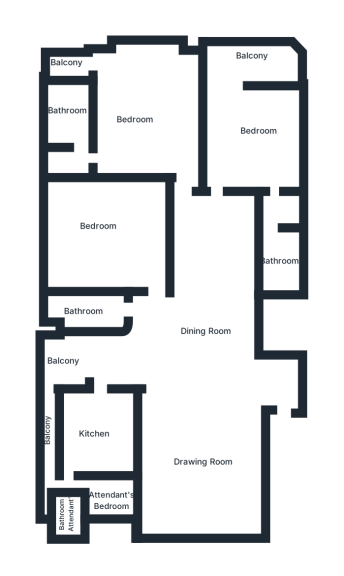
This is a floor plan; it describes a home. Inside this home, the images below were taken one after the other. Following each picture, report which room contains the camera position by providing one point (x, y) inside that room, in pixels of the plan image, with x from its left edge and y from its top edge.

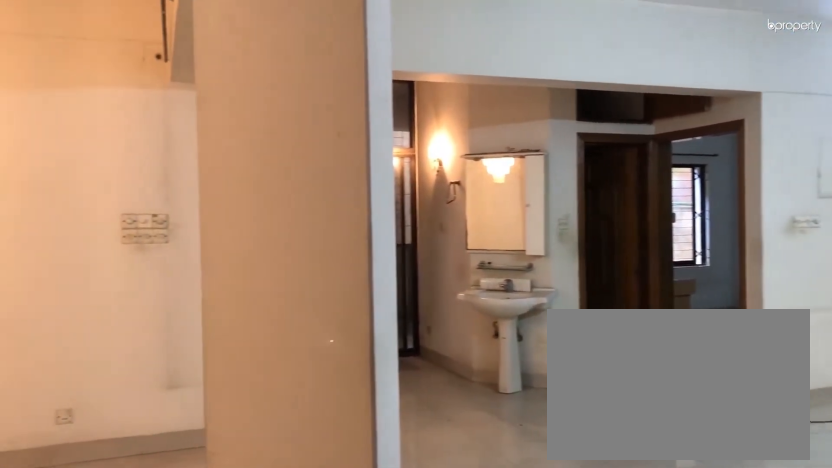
(207, 454)
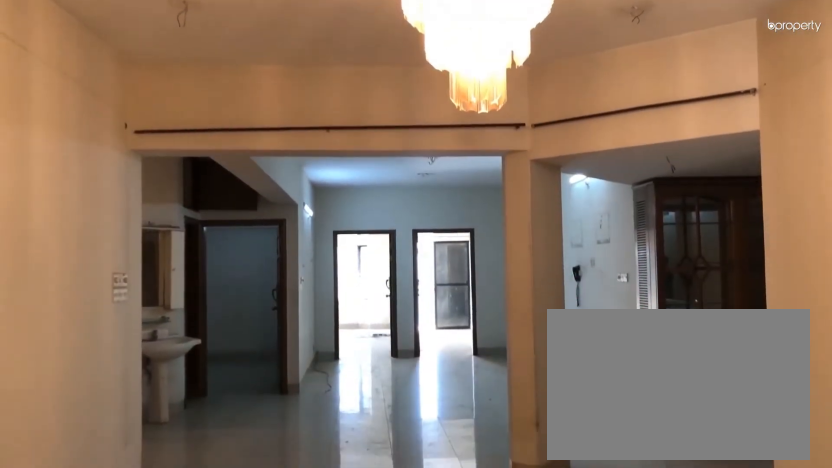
(212, 447)
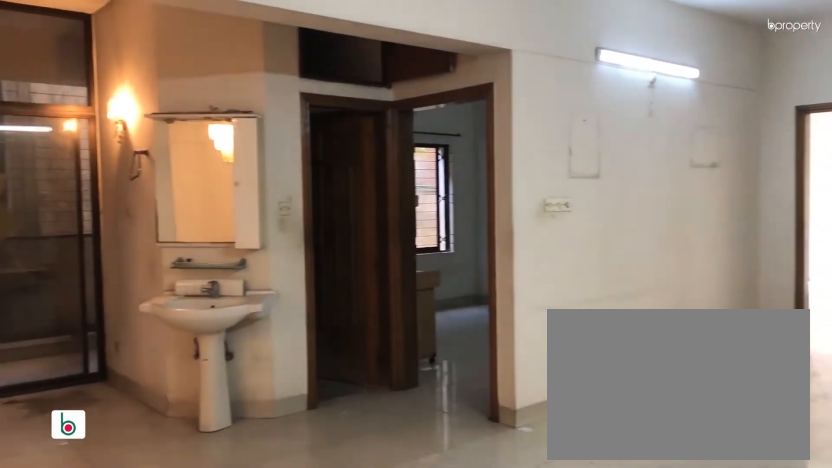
(198, 343)
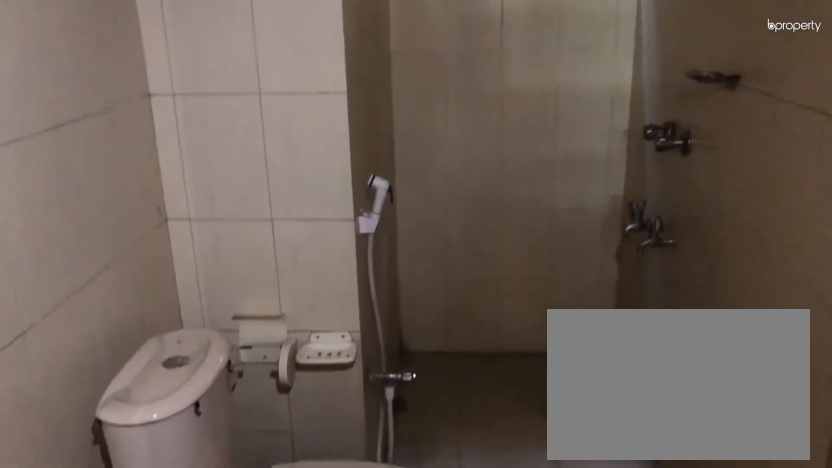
(85, 312)
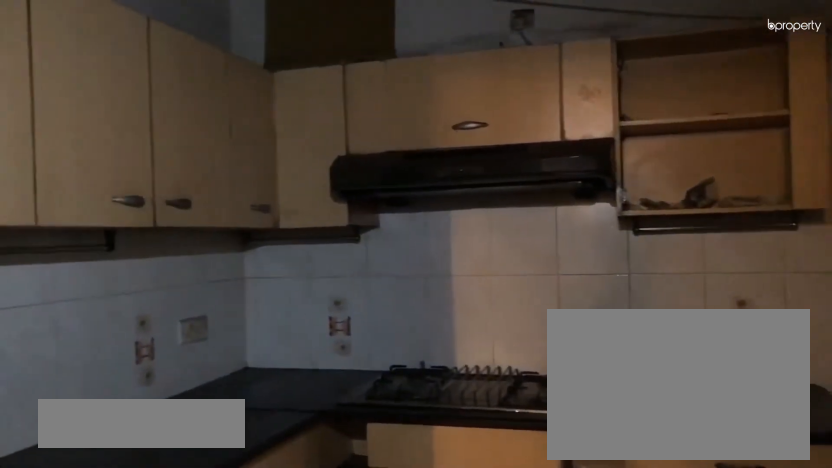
(96, 434)
